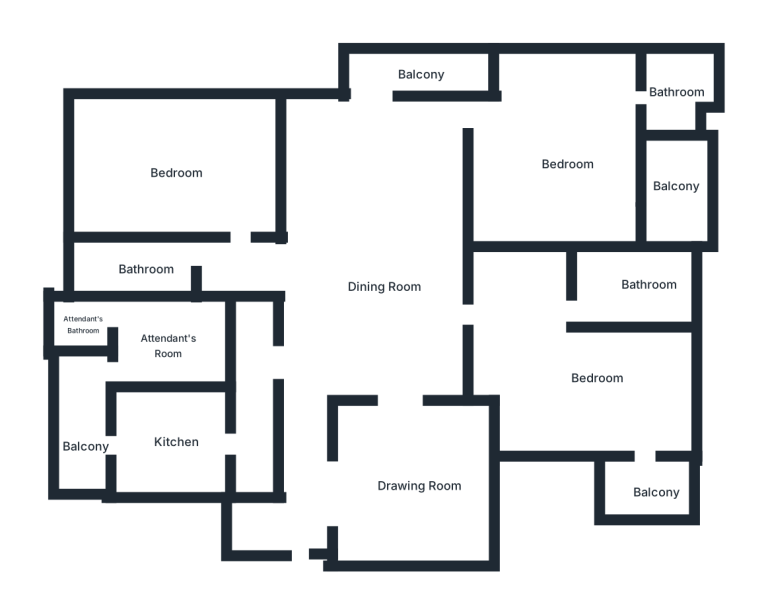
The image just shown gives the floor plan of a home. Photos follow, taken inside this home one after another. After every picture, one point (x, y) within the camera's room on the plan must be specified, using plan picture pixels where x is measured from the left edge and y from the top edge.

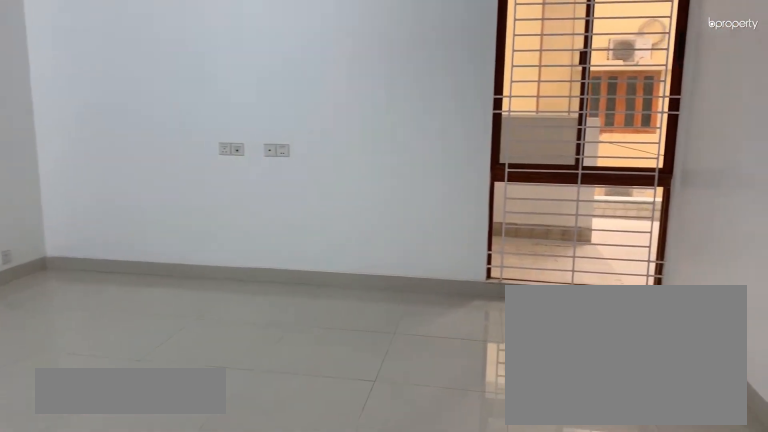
(420, 482)
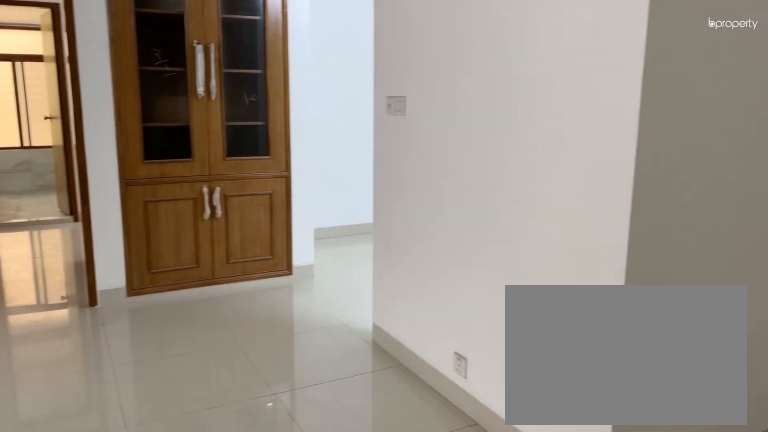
(389, 287)
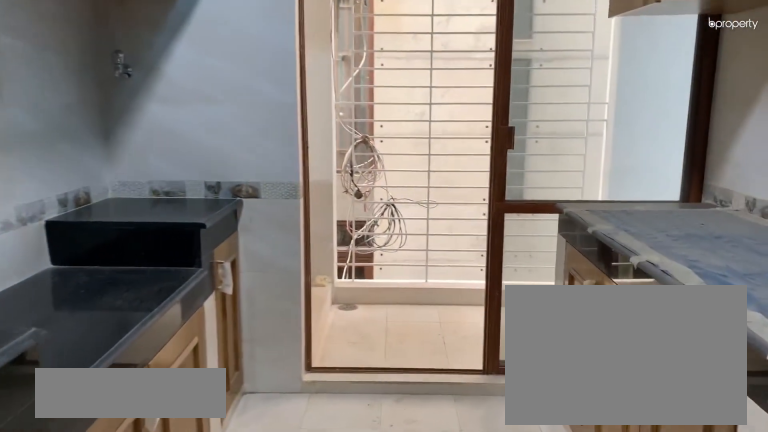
(177, 438)
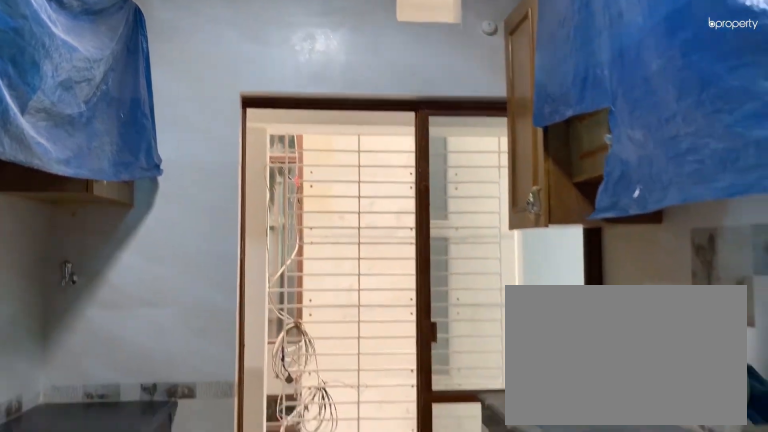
(177, 439)
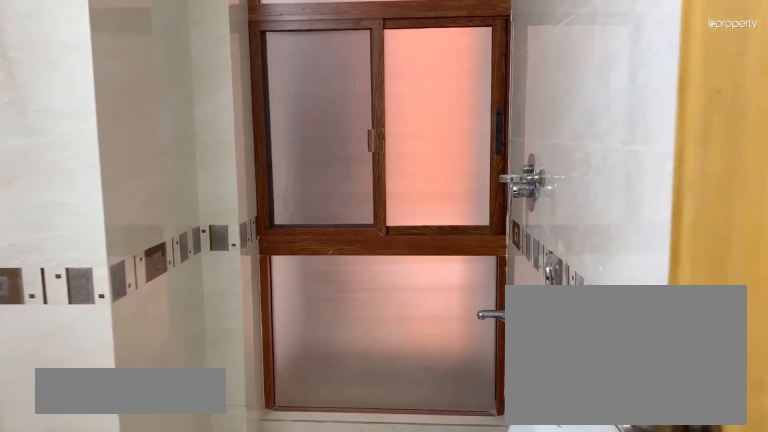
(142, 263)
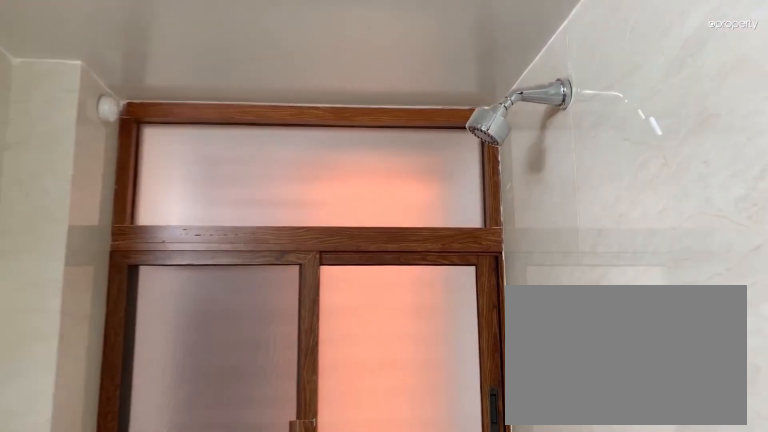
(142, 263)
